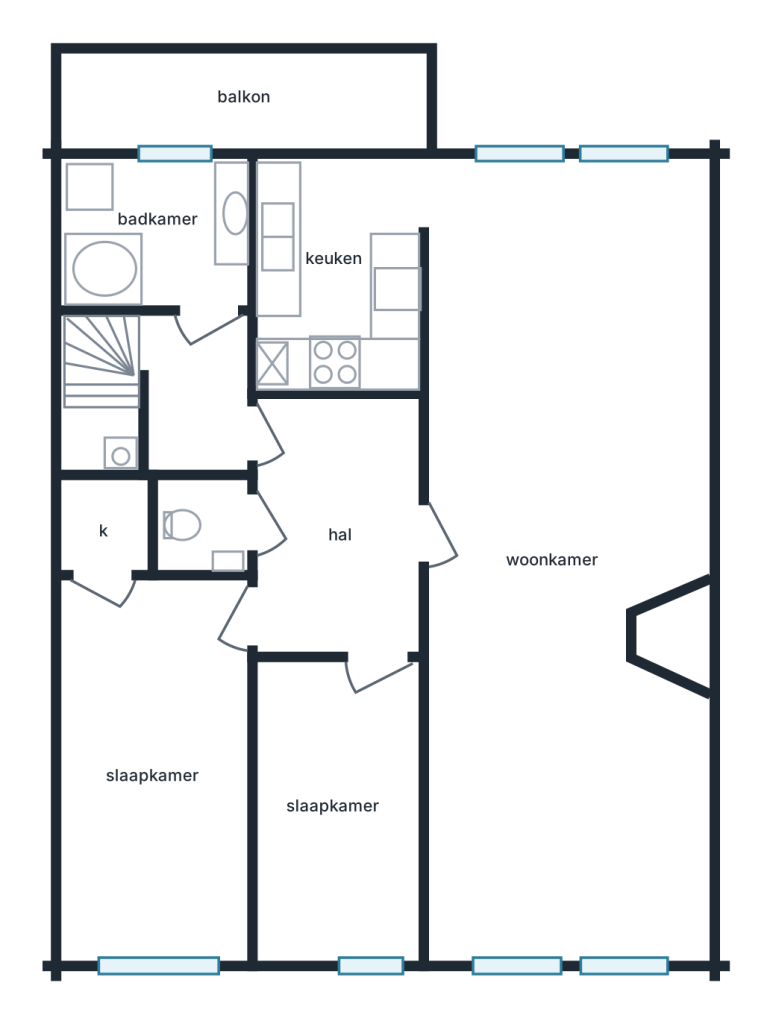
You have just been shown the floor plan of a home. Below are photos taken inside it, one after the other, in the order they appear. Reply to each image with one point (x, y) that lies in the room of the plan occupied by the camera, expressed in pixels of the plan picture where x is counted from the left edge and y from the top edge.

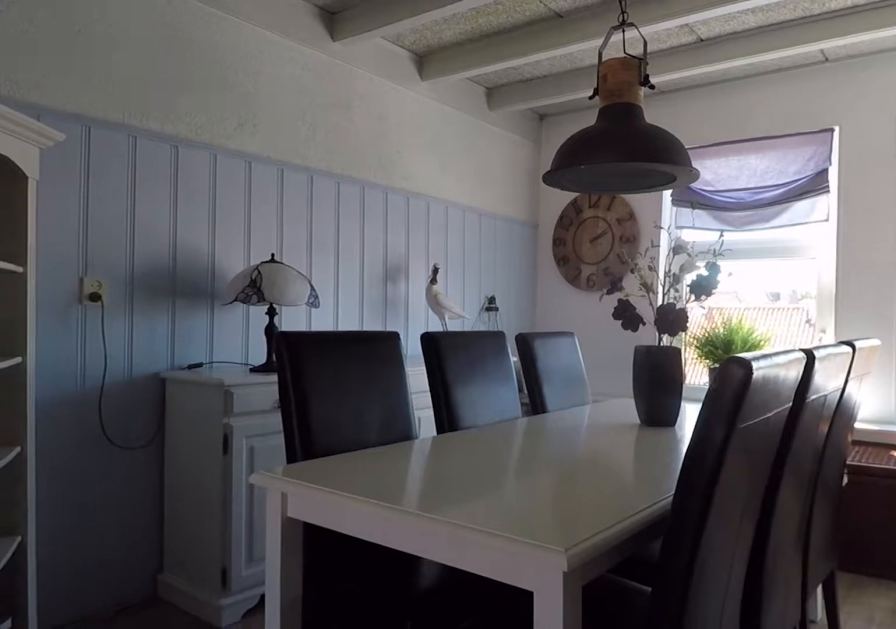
(560, 875)
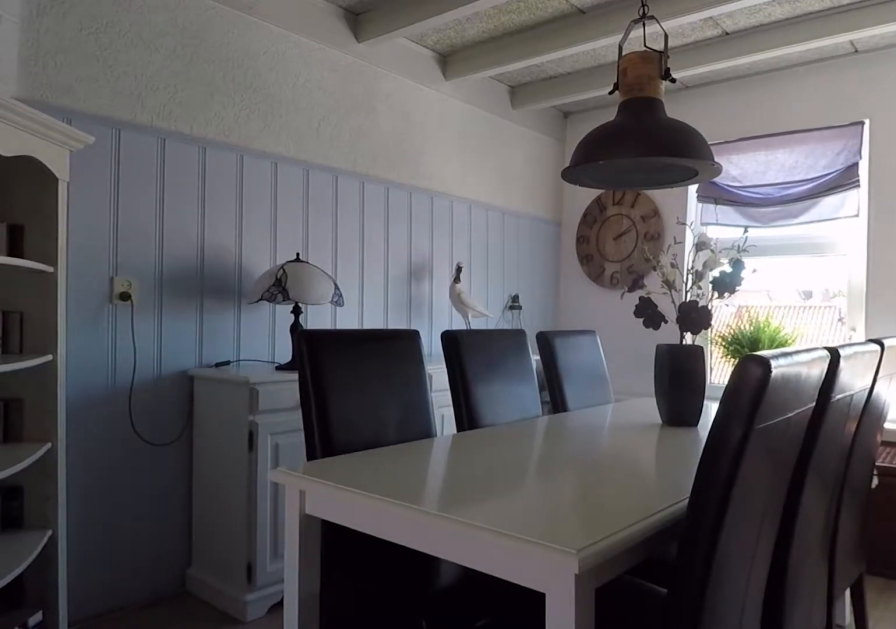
(560, 875)
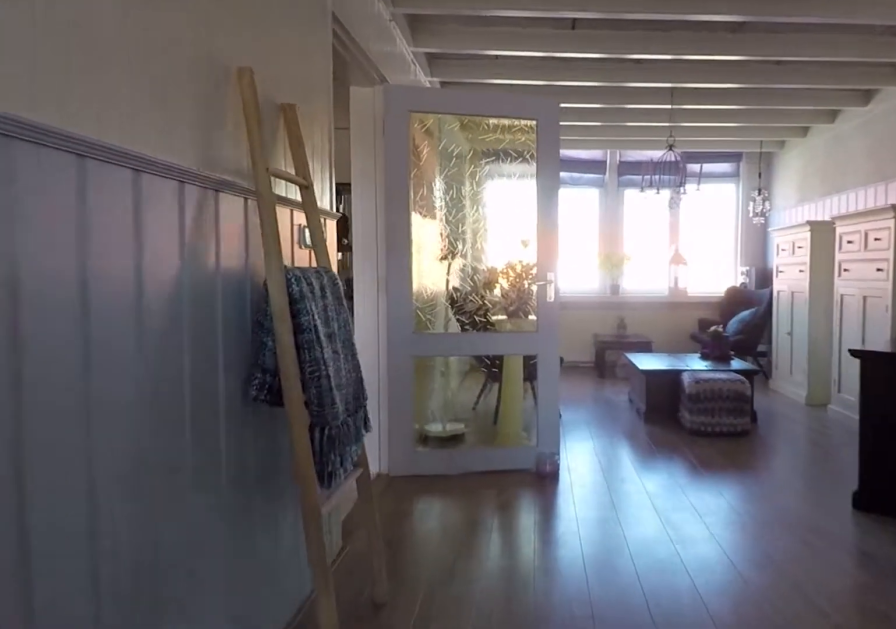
(565, 555)
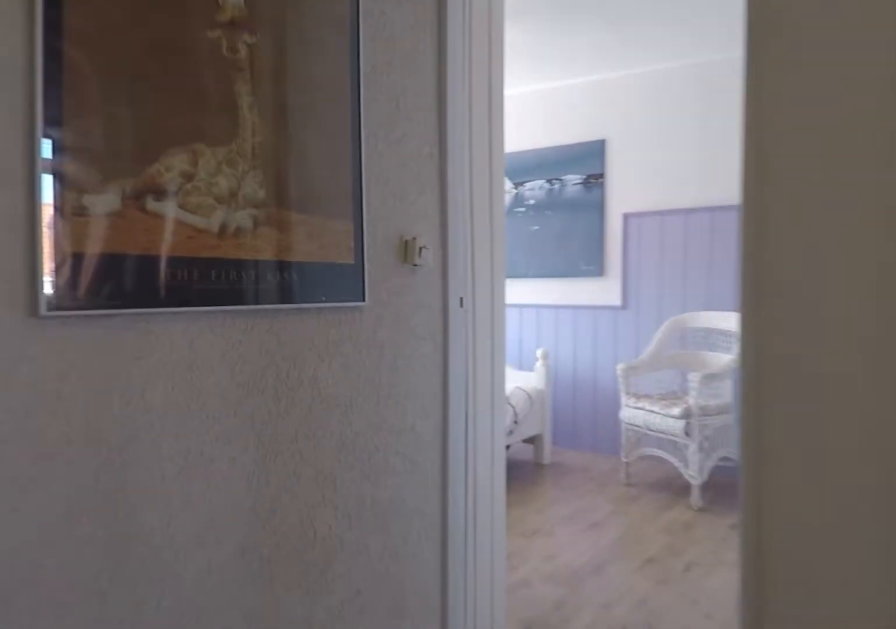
(339, 527)
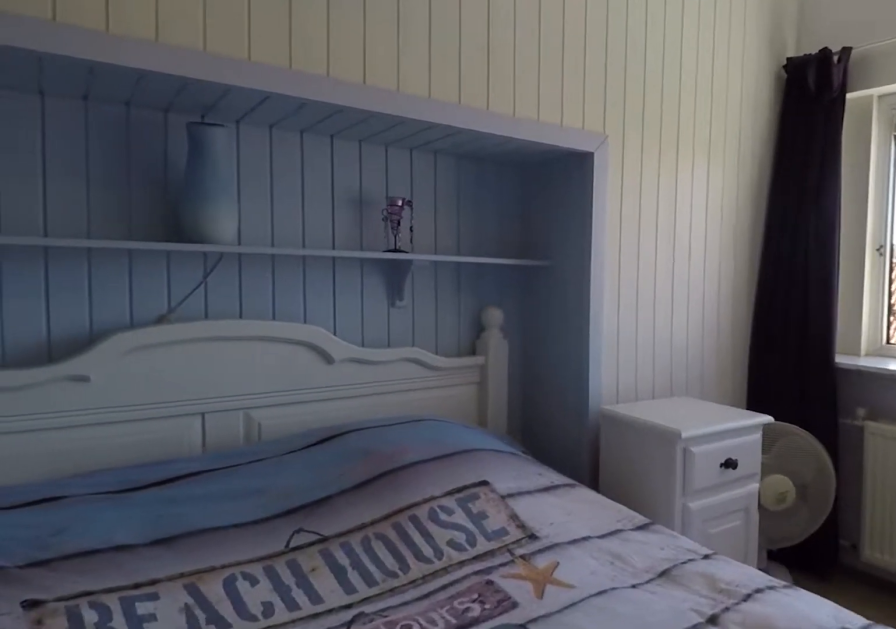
(157, 767)
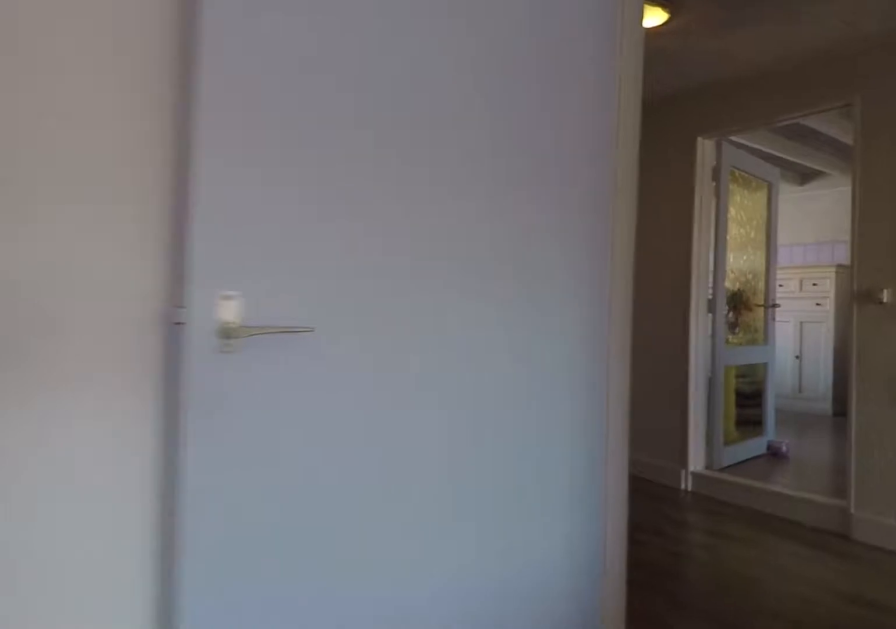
(157, 767)
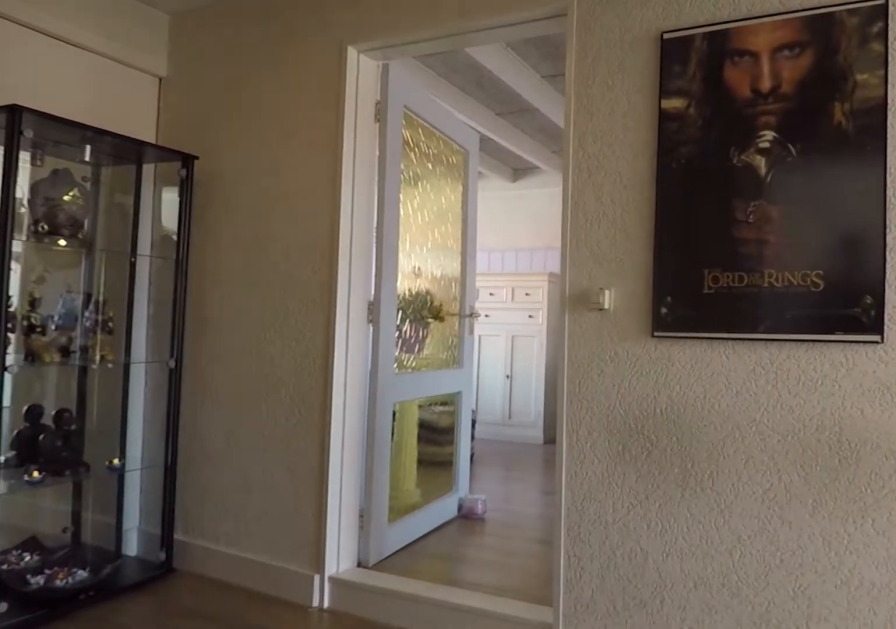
(338, 526)
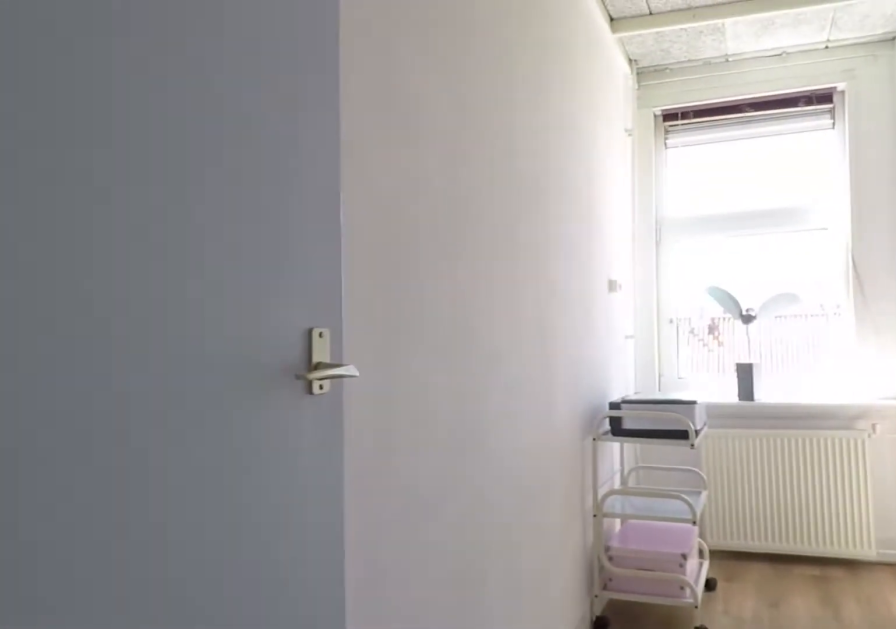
(338, 809)
